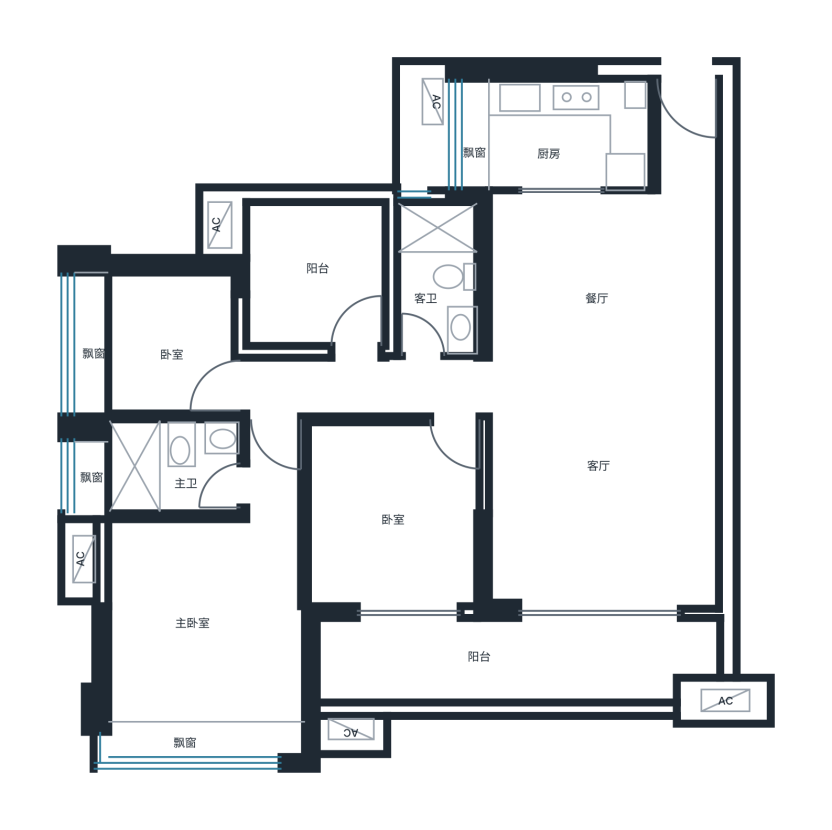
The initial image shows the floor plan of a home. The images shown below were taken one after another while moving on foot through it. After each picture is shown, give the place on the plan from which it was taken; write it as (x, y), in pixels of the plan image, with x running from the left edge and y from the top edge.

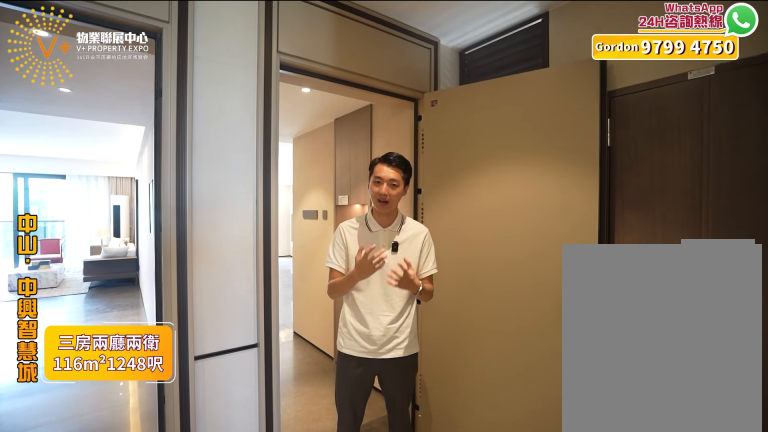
(682, 114)
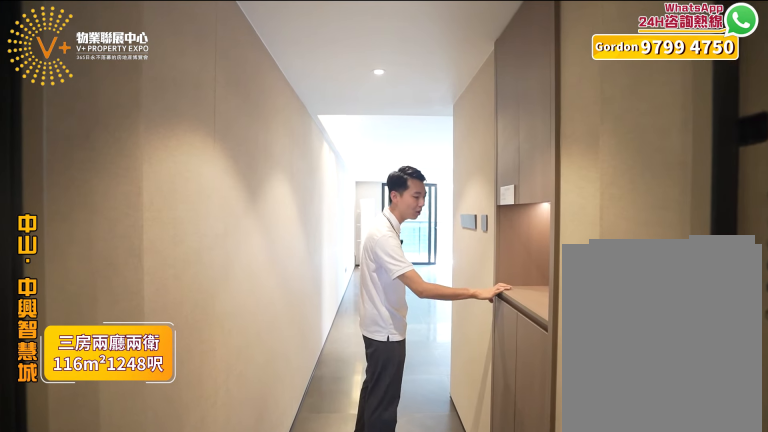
(672, 122)
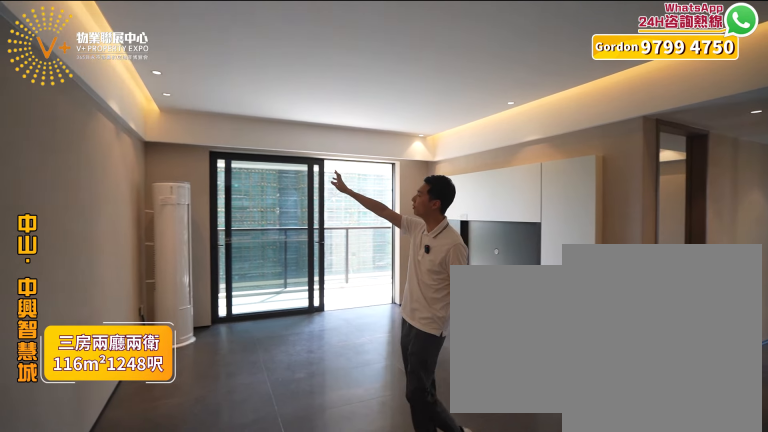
(657, 421)
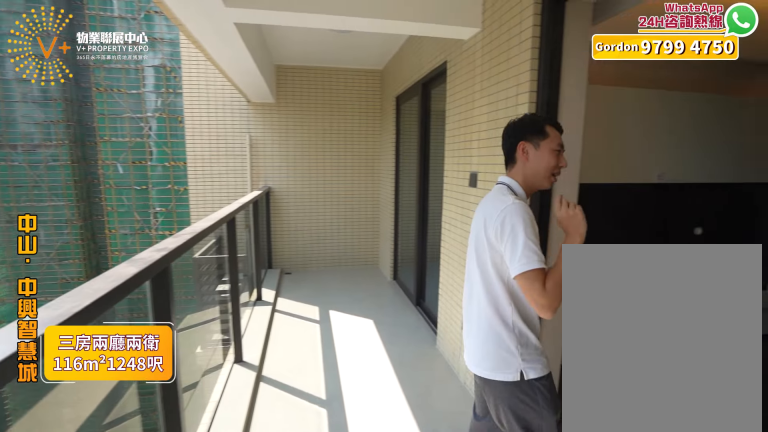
(584, 638)
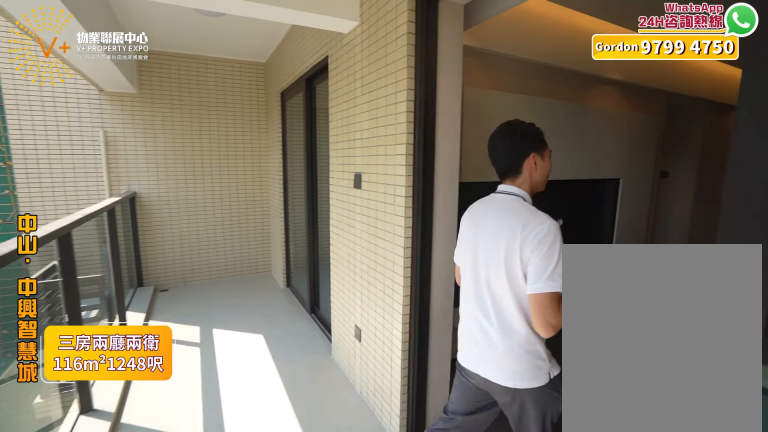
(585, 638)
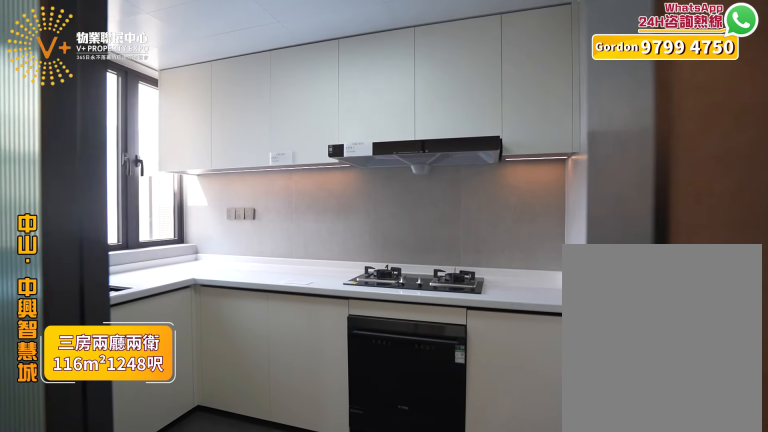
(561, 129)
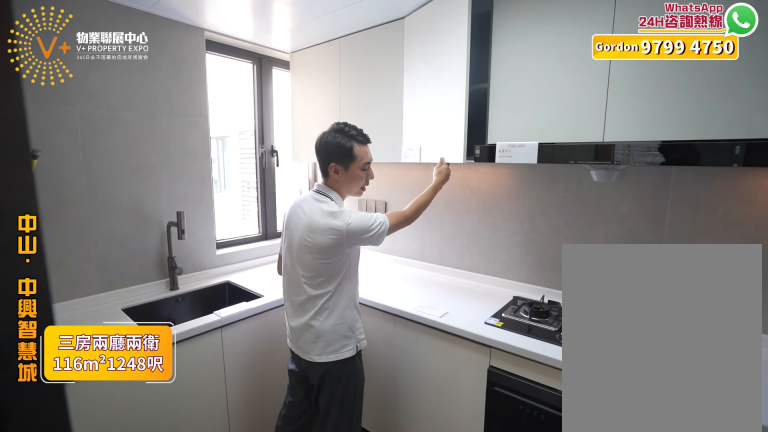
(561, 135)
